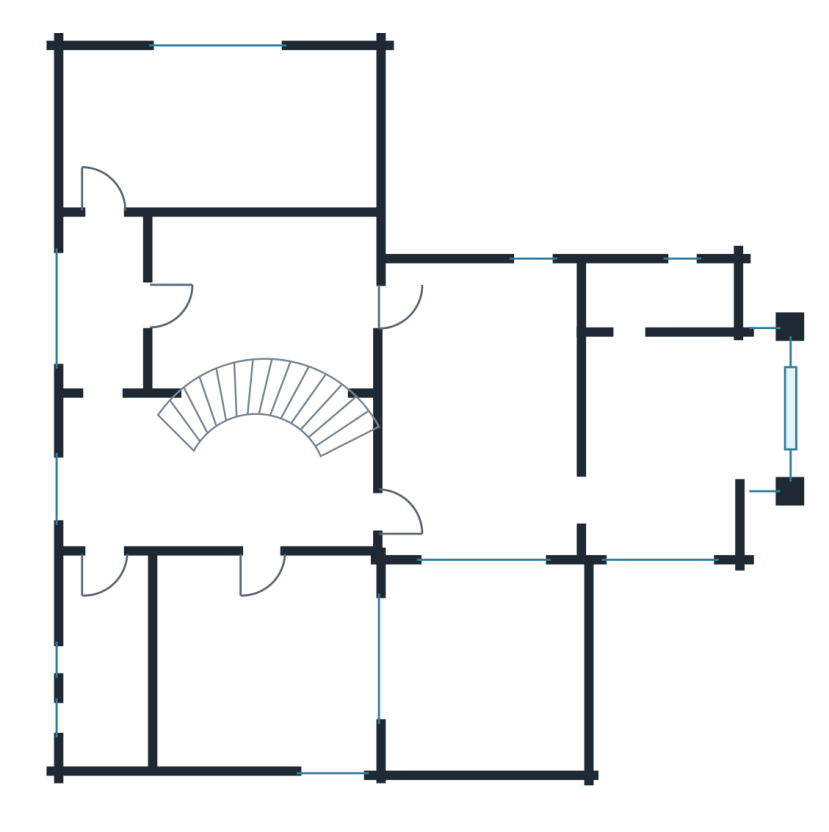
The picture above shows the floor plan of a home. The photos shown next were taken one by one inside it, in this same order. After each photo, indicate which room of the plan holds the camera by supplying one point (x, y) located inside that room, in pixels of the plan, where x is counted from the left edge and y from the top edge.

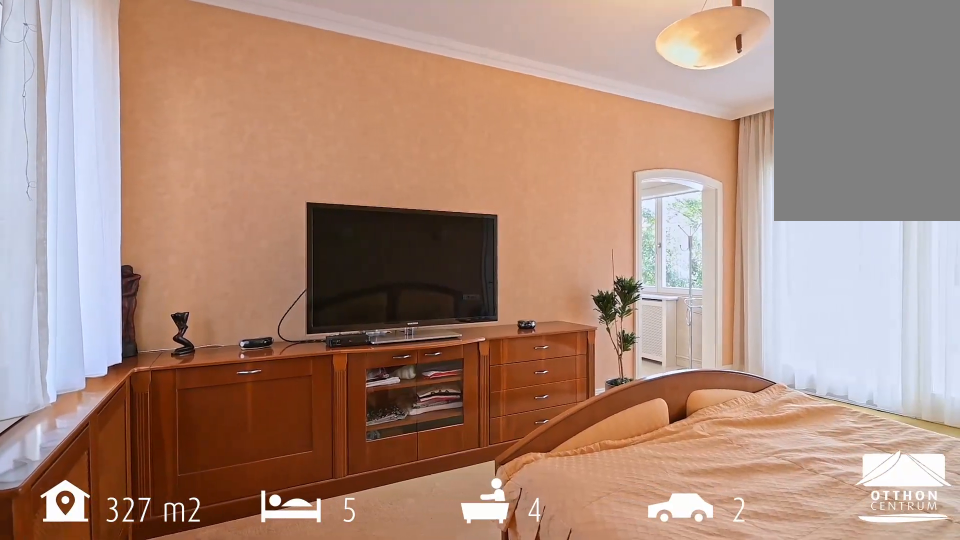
(482, 420)
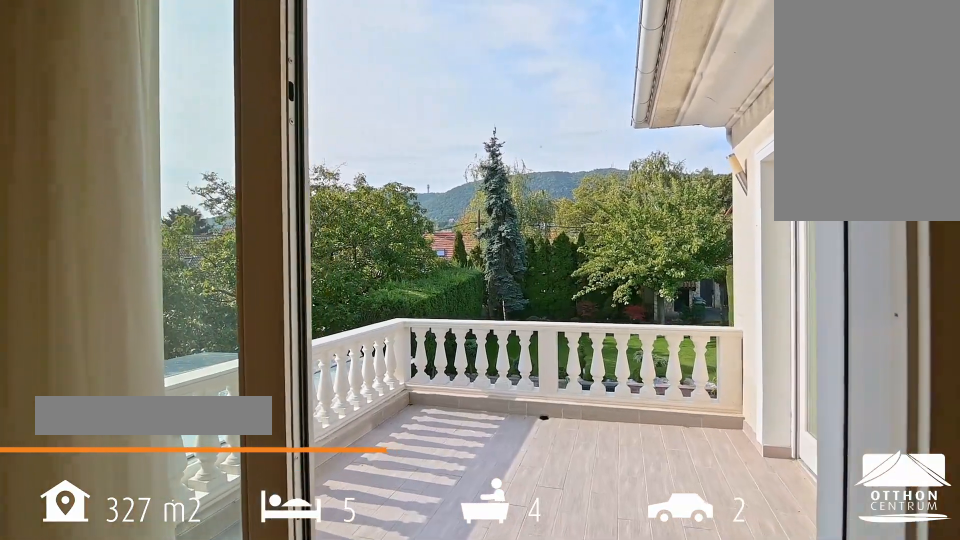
(482, 668)
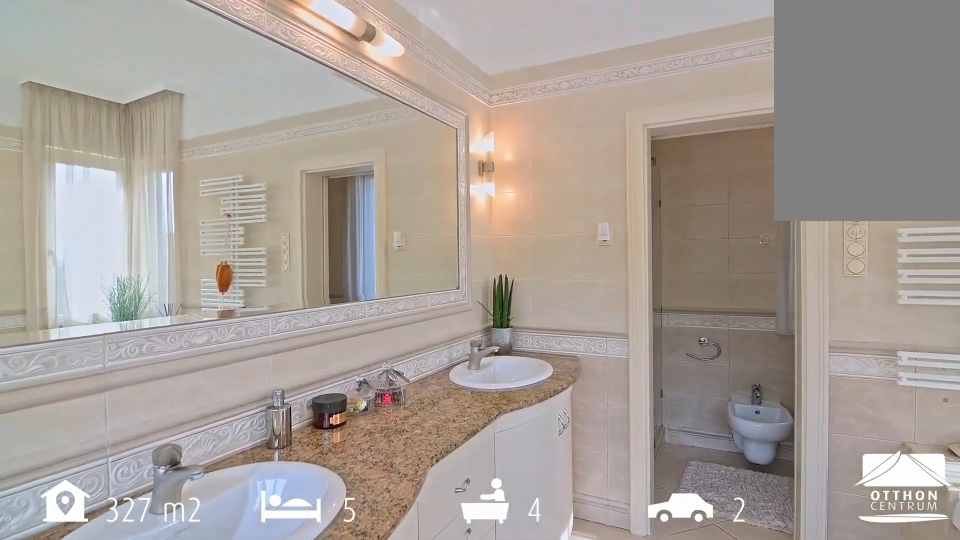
(674, 440)
